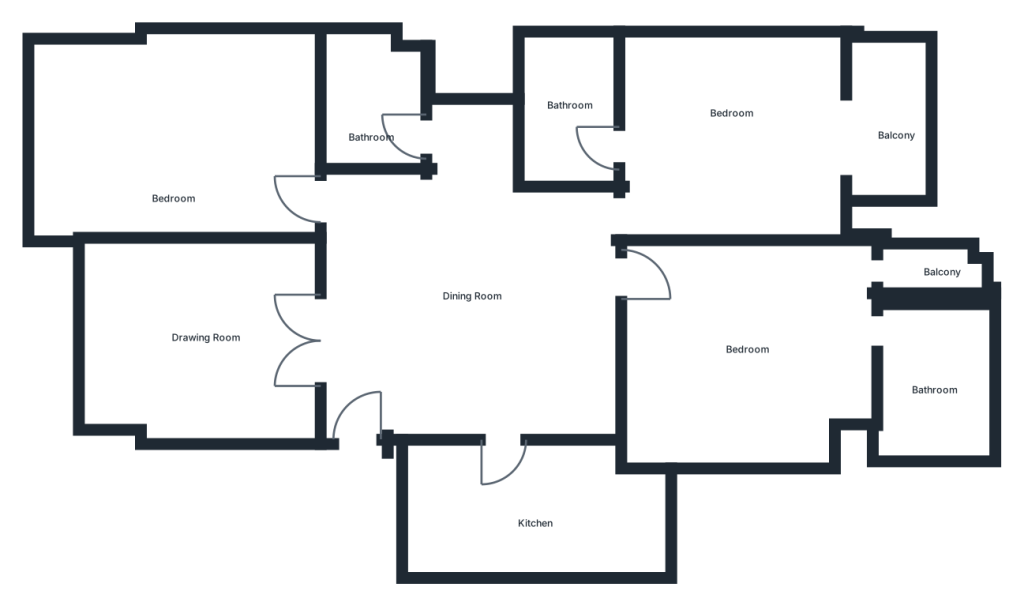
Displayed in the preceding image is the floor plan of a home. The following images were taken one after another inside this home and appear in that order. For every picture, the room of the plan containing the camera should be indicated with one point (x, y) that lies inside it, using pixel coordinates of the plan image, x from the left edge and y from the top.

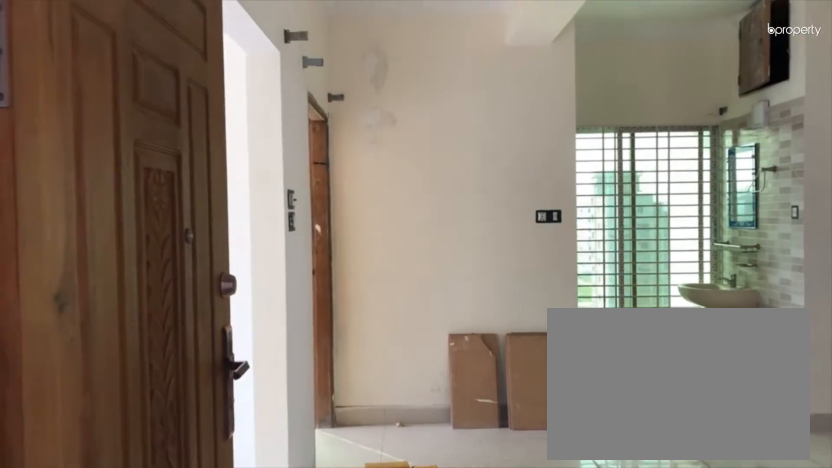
(353, 425)
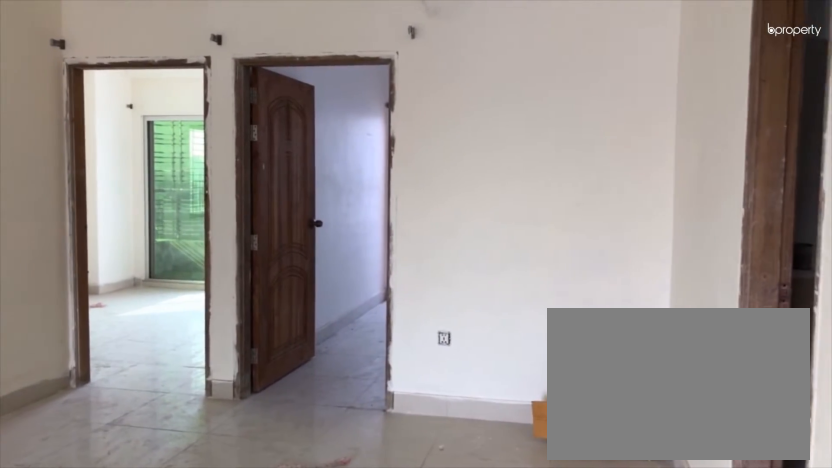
(452, 317)
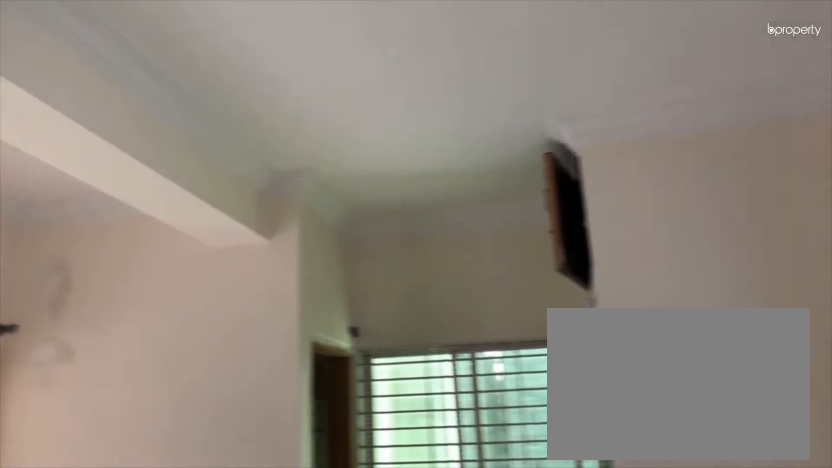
(452, 317)
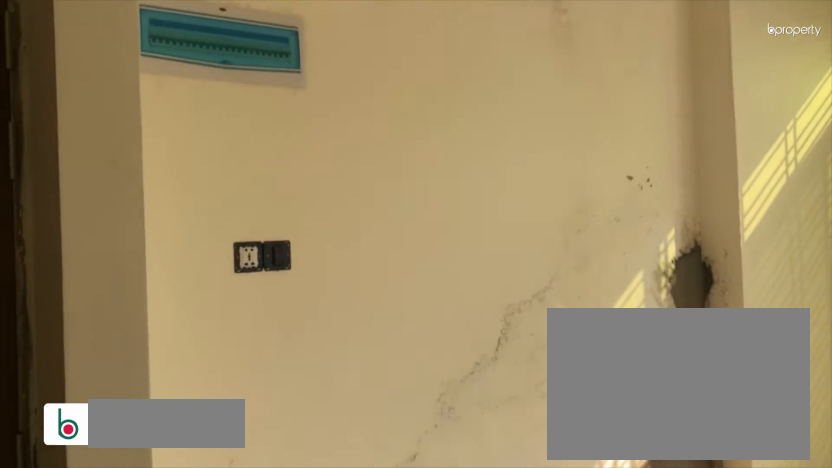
(192, 354)
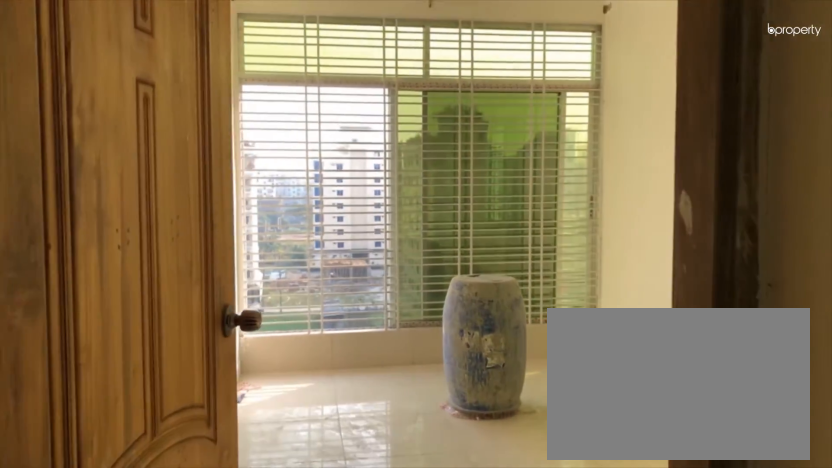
(331, 204)
